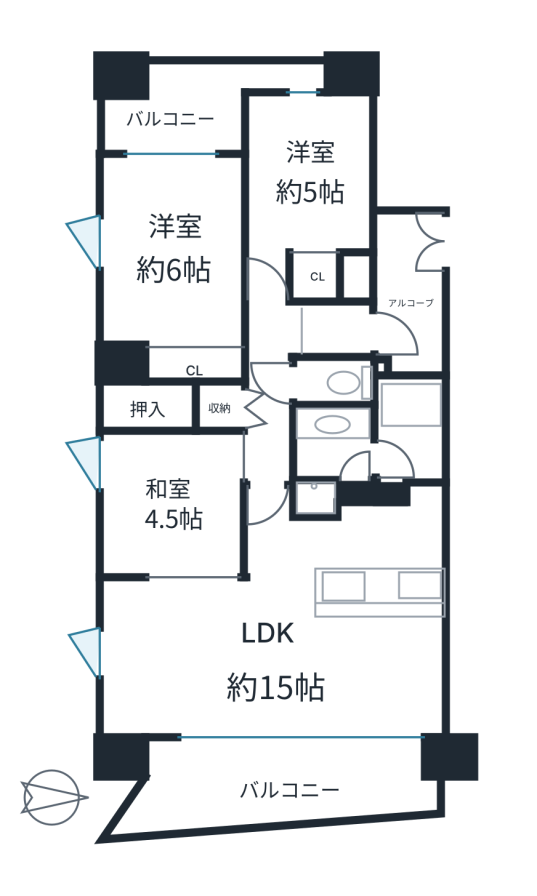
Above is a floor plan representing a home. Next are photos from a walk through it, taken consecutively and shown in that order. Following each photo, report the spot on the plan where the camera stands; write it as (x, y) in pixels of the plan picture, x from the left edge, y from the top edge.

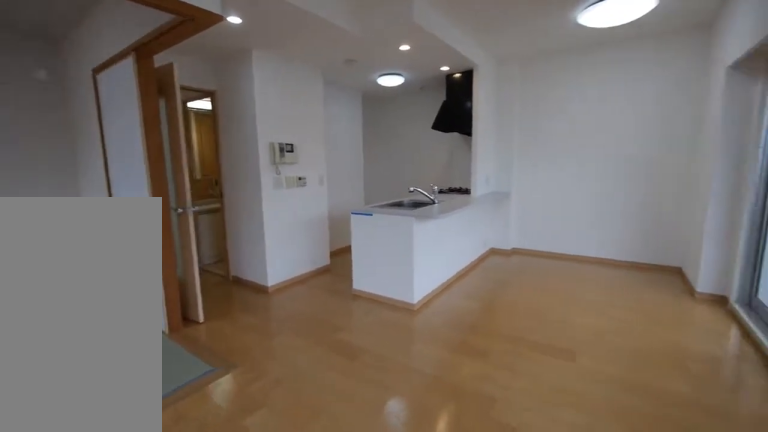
(174, 638)
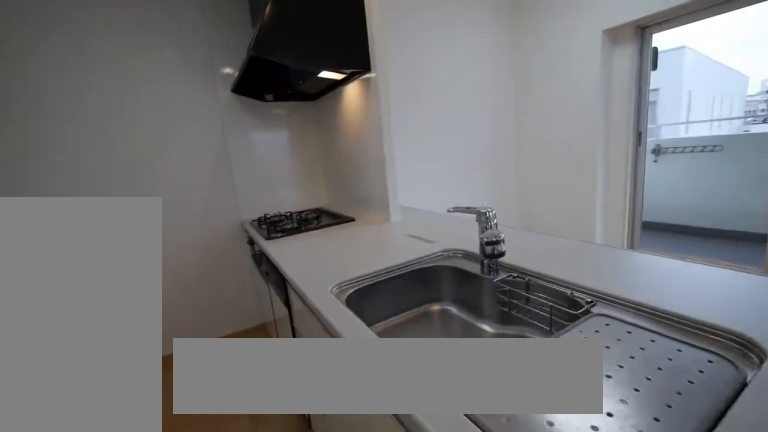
(350, 540)
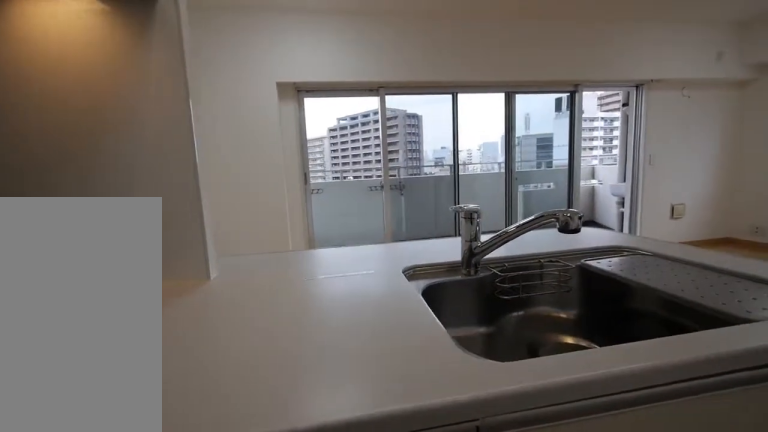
(350, 540)
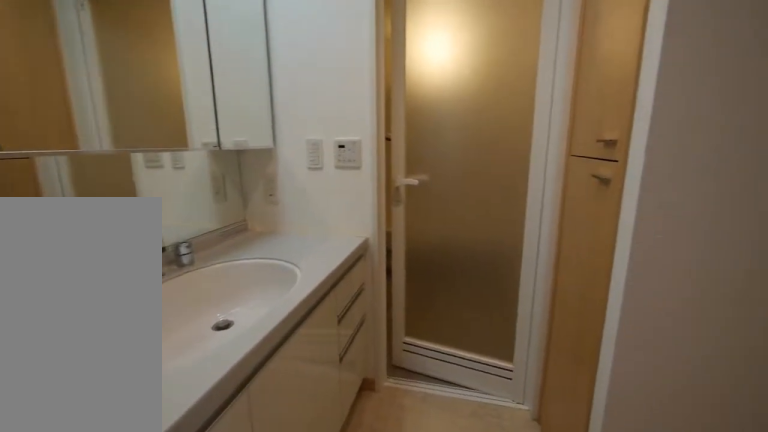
(350, 448)
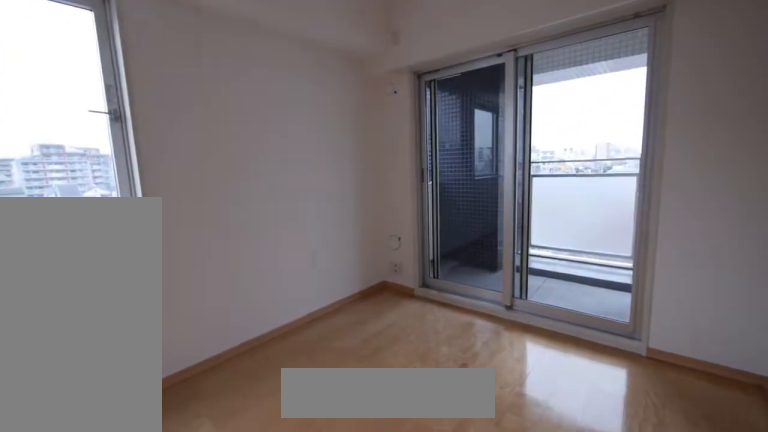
(155, 294)
